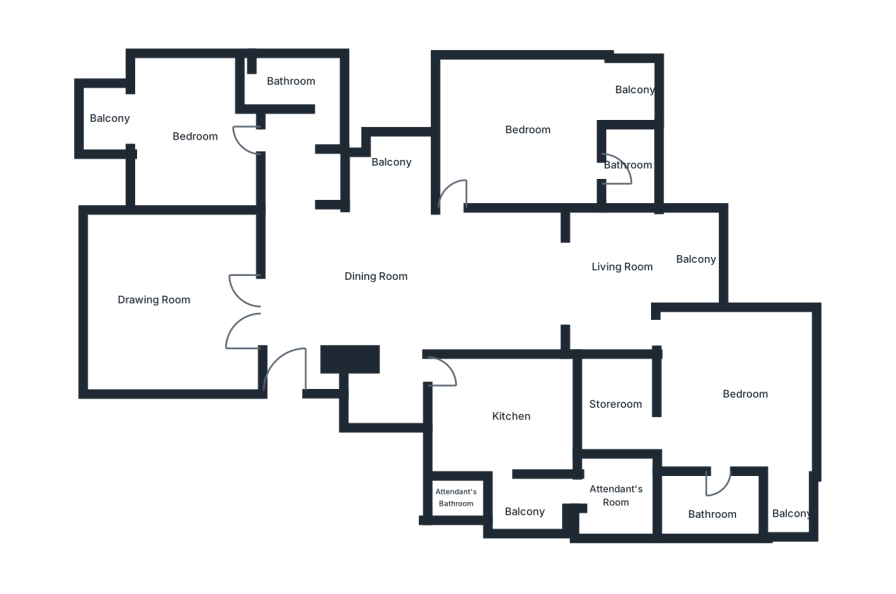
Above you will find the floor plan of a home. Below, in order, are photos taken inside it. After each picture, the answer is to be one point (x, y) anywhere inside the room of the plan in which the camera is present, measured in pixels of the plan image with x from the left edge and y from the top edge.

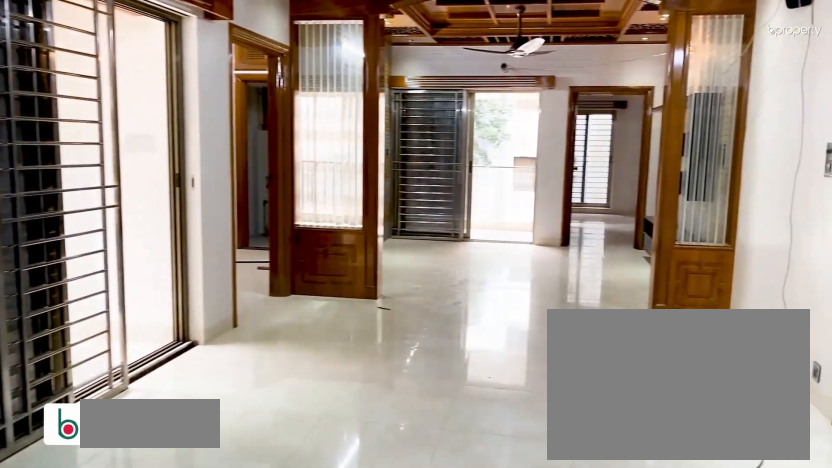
(297, 309)
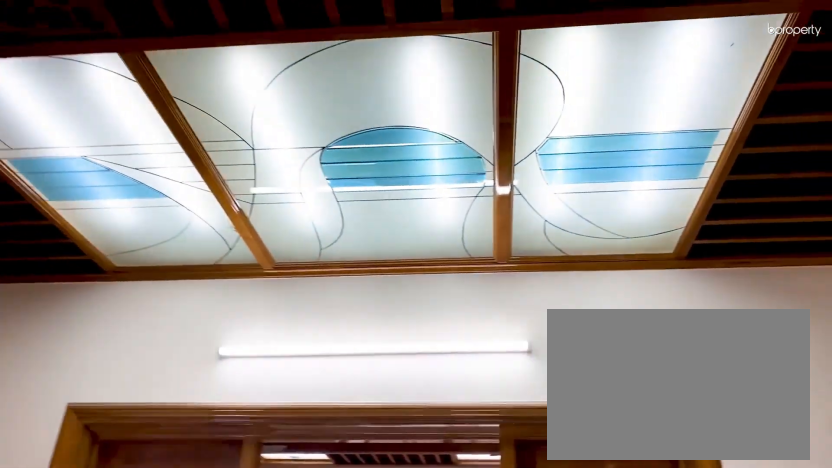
(356, 287)
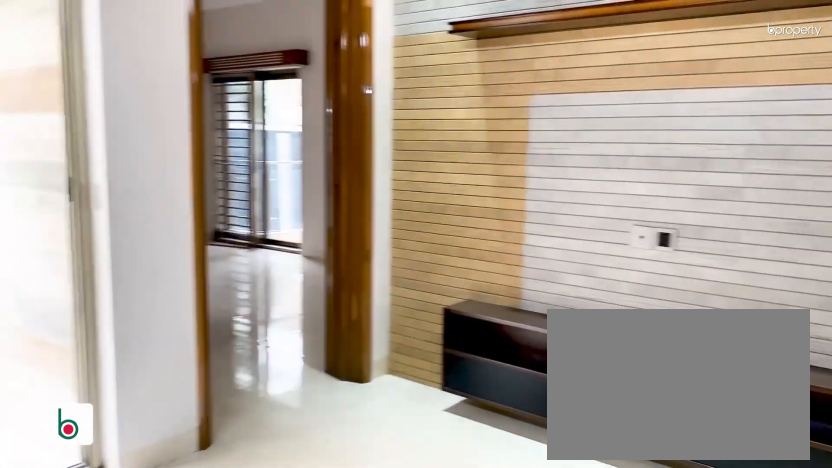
(604, 271)
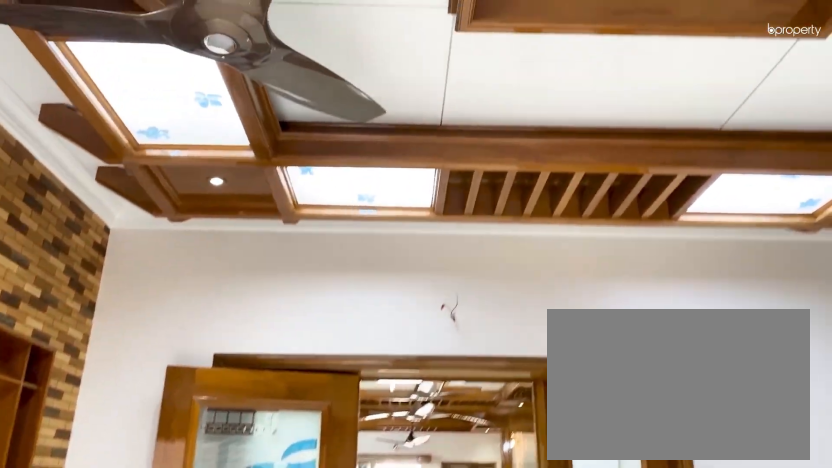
(155, 297)
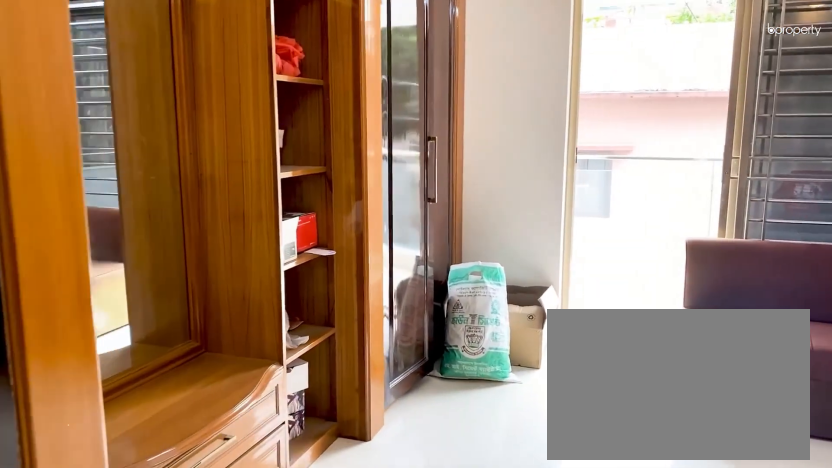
(253, 131)
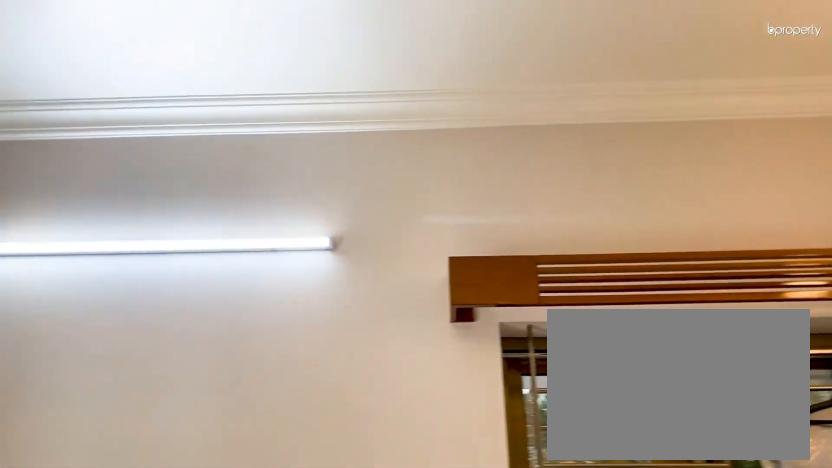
(195, 127)
